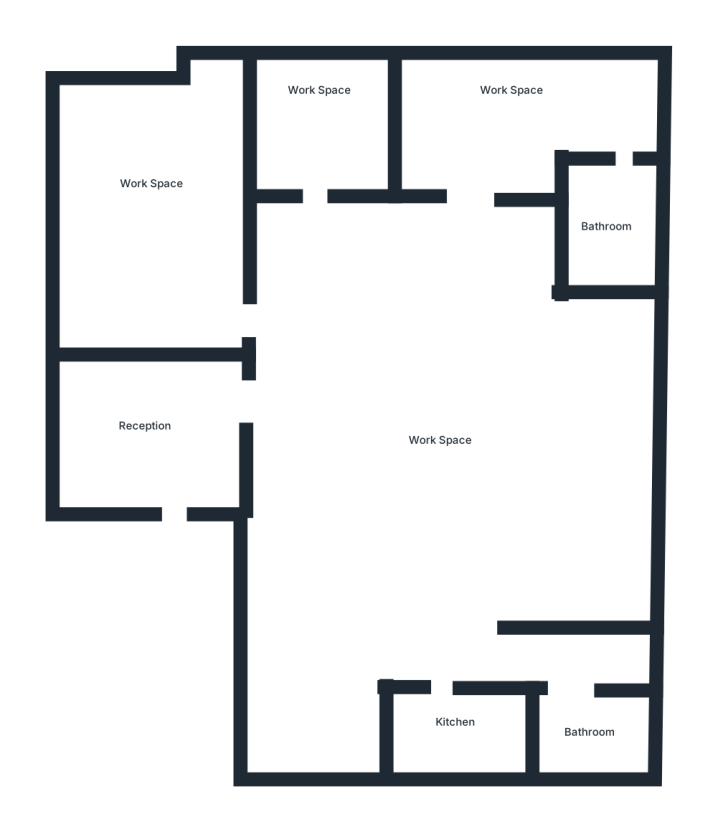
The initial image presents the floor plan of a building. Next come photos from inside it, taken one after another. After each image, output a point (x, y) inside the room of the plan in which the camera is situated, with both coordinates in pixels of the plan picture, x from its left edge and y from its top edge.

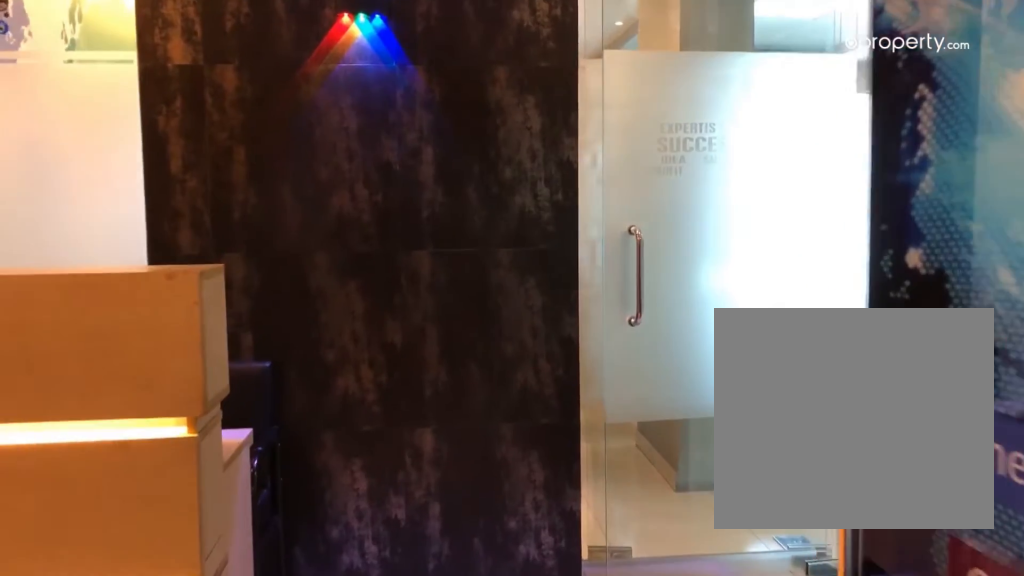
(162, 452)
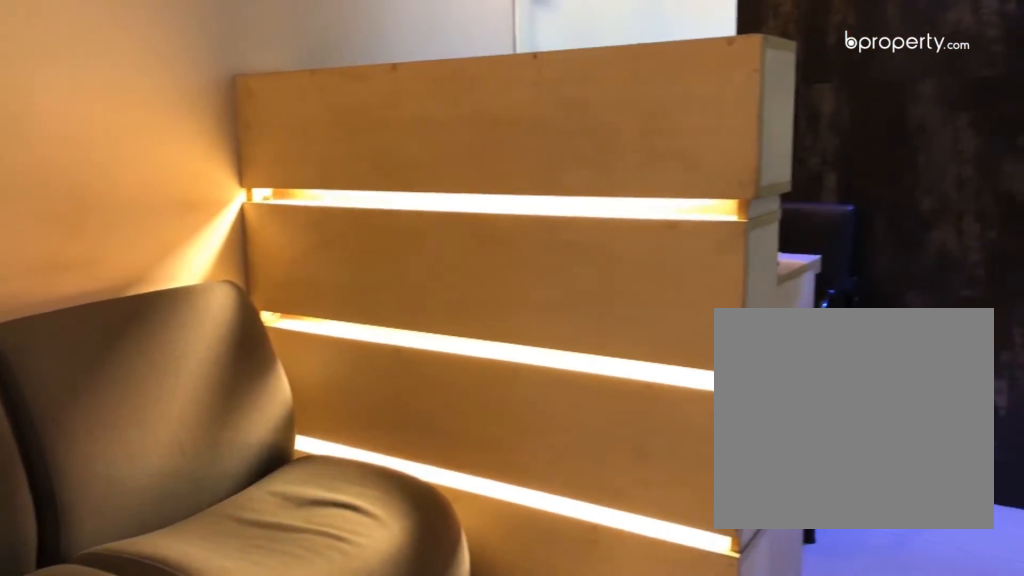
(161, 451)
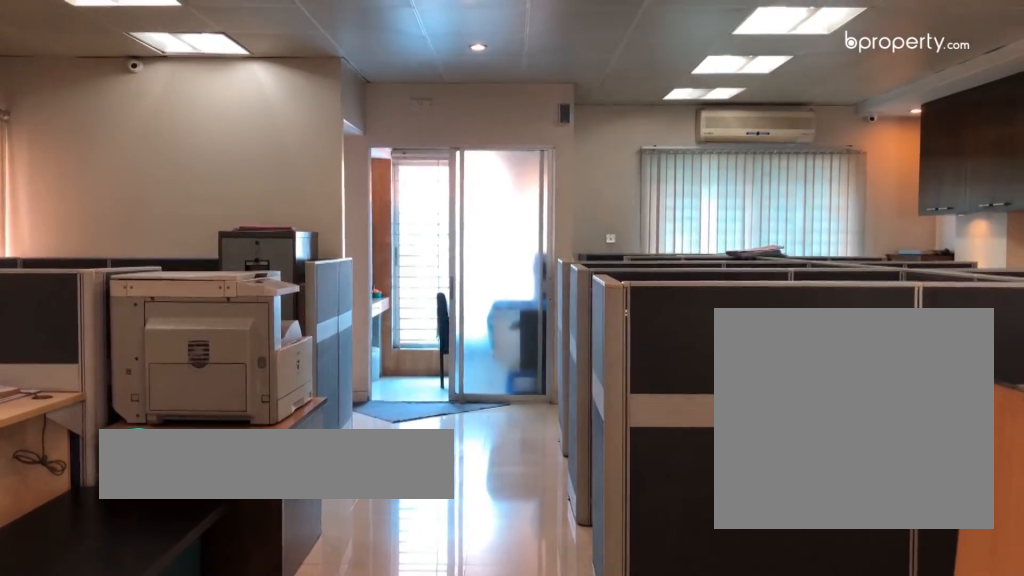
(446, 460)
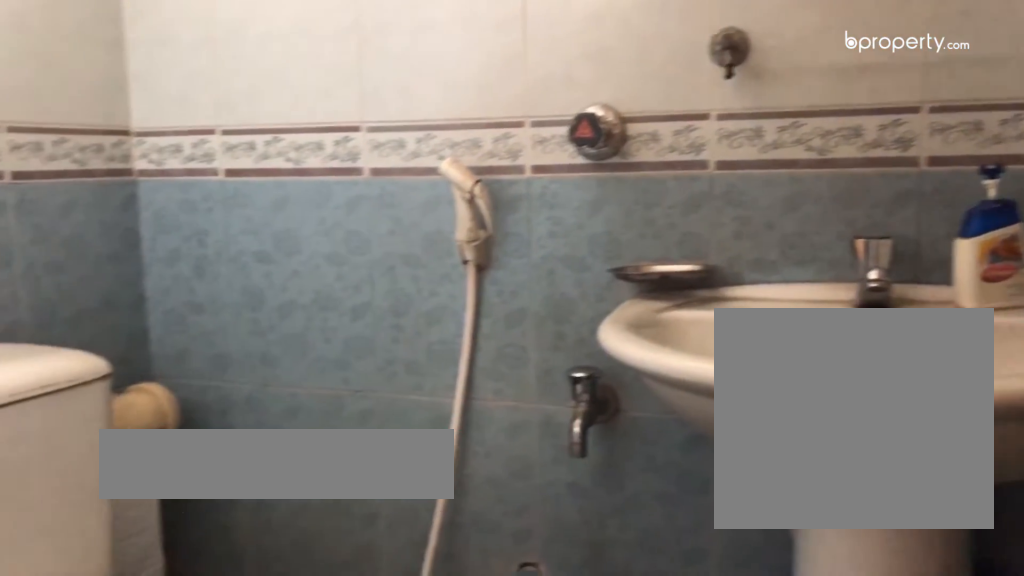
(591, 741)
